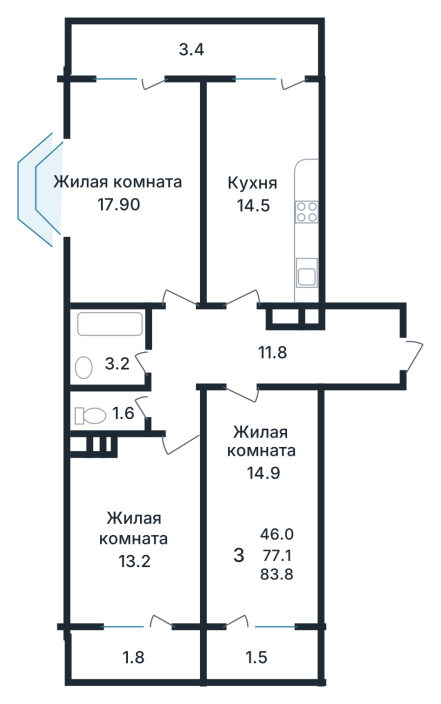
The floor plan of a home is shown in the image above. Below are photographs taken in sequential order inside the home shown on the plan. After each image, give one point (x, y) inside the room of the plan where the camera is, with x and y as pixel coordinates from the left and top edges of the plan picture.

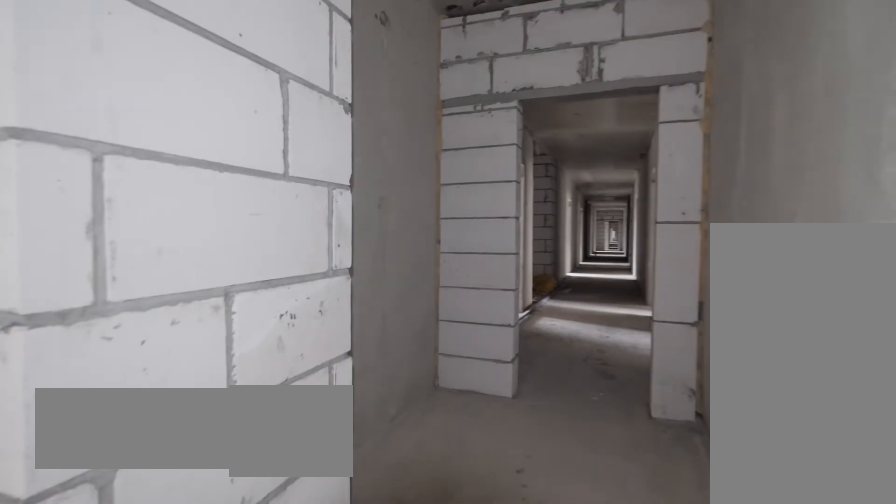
(260, 355)
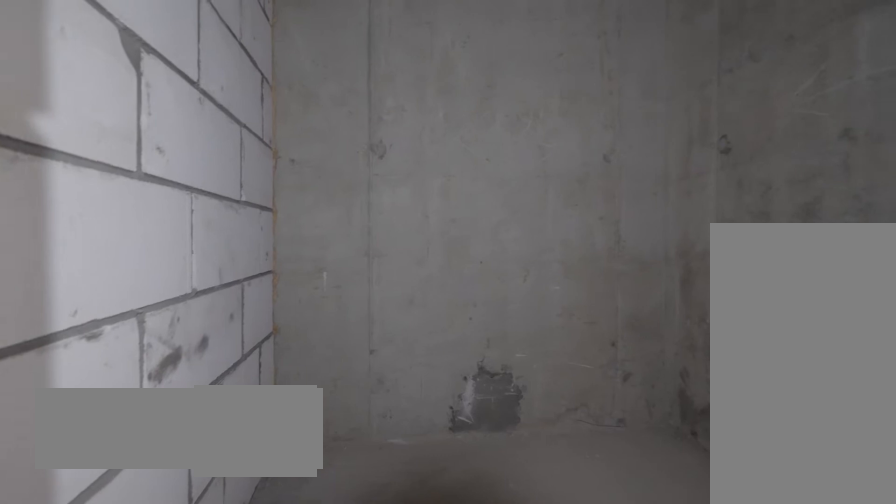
(110, 411)
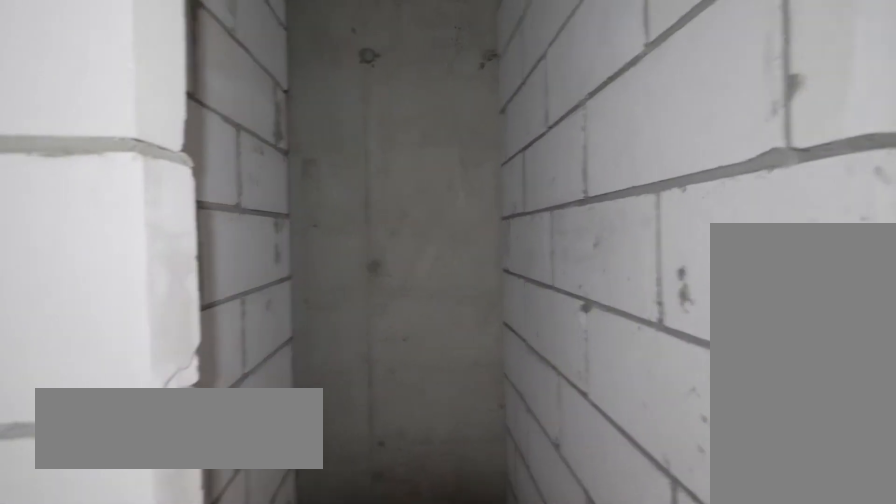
(110, 411)
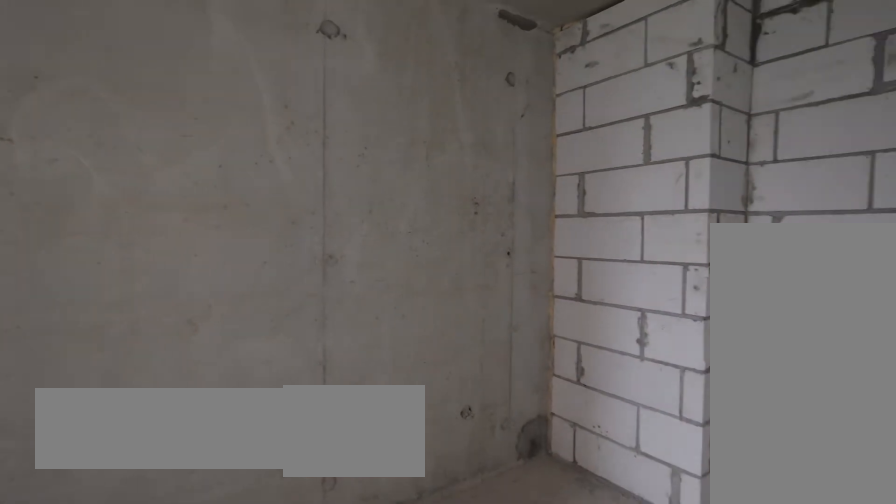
(138, 531)
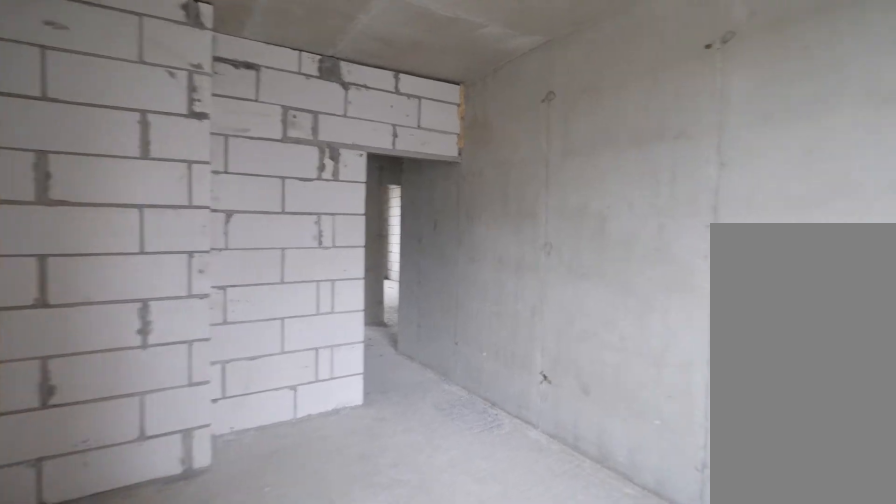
(138, 531)
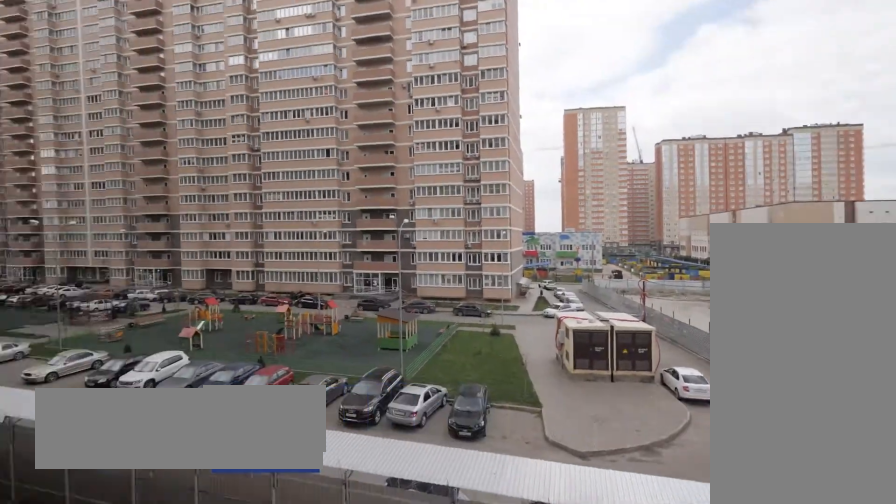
(136, 656)
